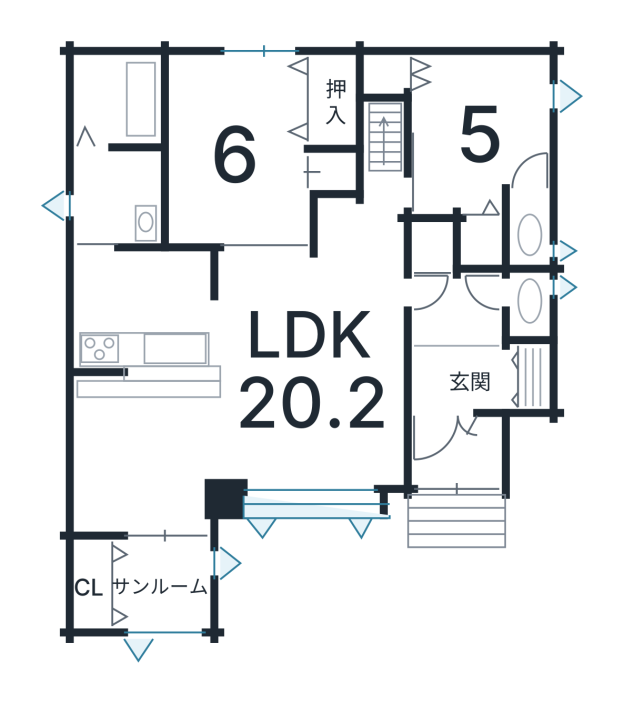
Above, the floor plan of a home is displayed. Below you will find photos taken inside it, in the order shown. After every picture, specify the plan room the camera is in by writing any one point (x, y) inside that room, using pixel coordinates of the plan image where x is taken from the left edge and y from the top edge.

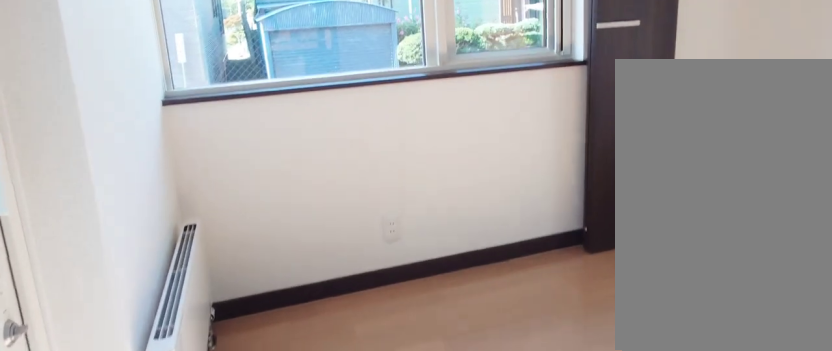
(150, 594)
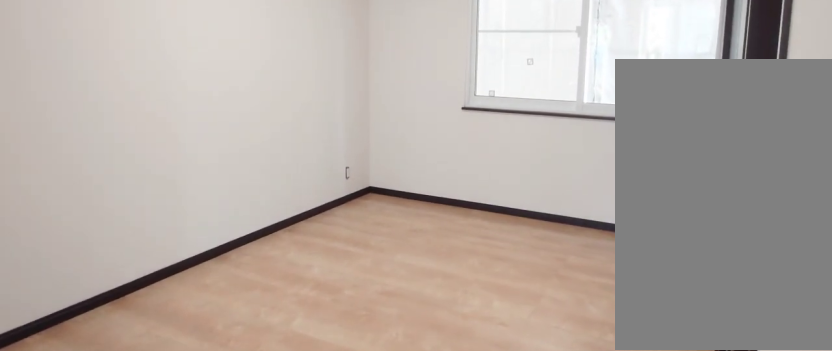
(217, 114)
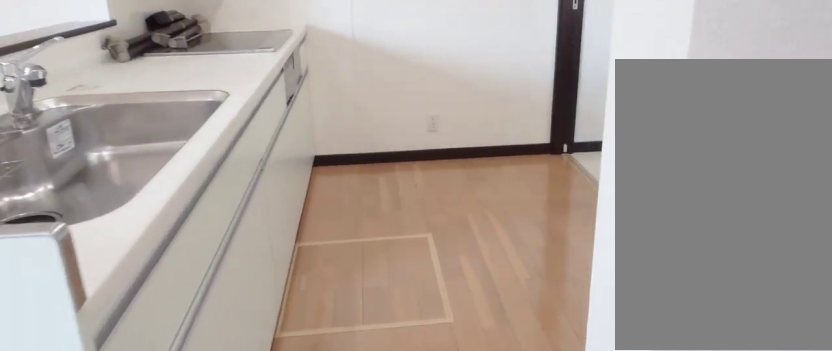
(140, 318)
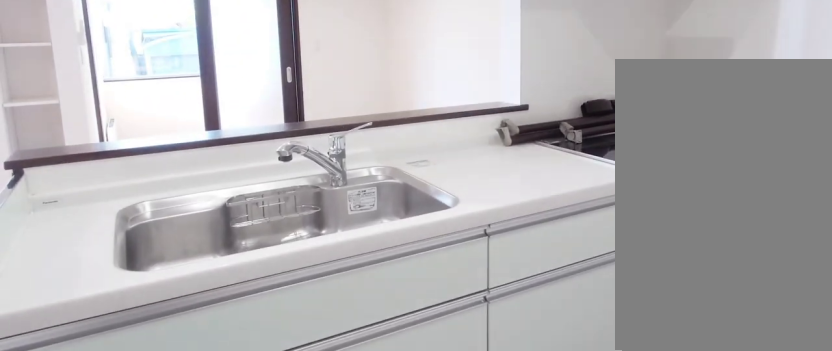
(140, 318)
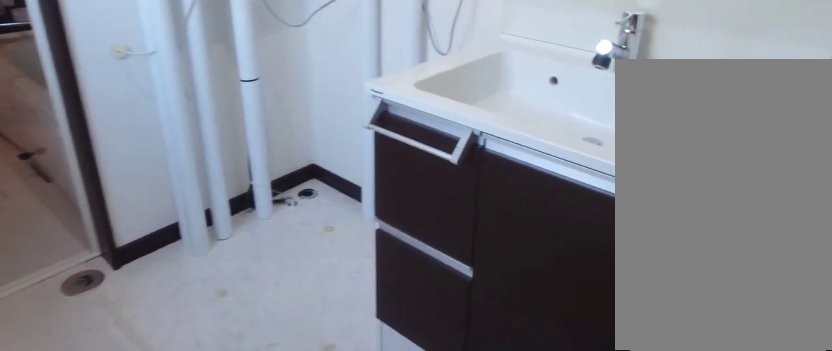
(113, 211)
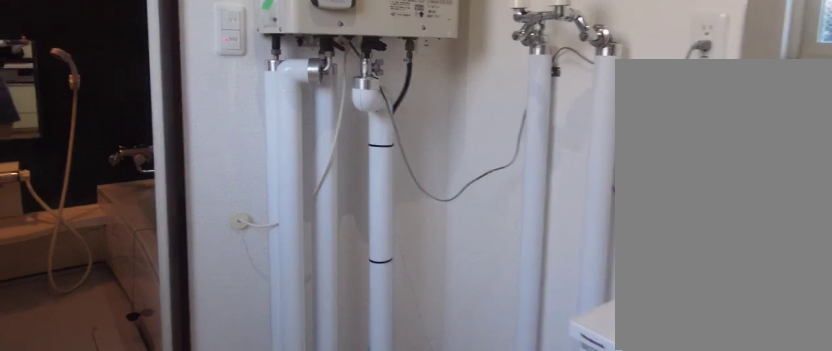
(113, 211)
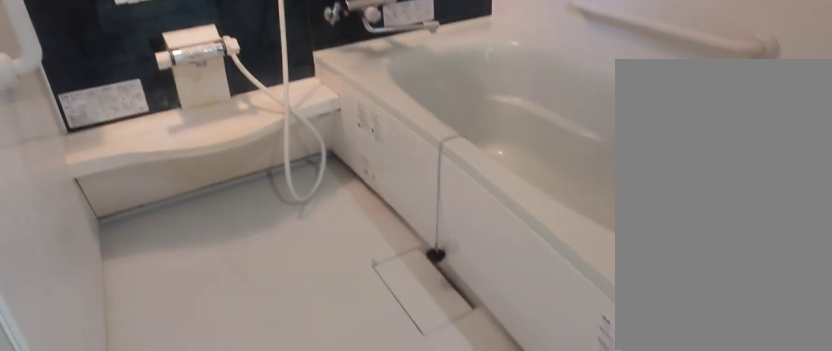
(106, 110)
